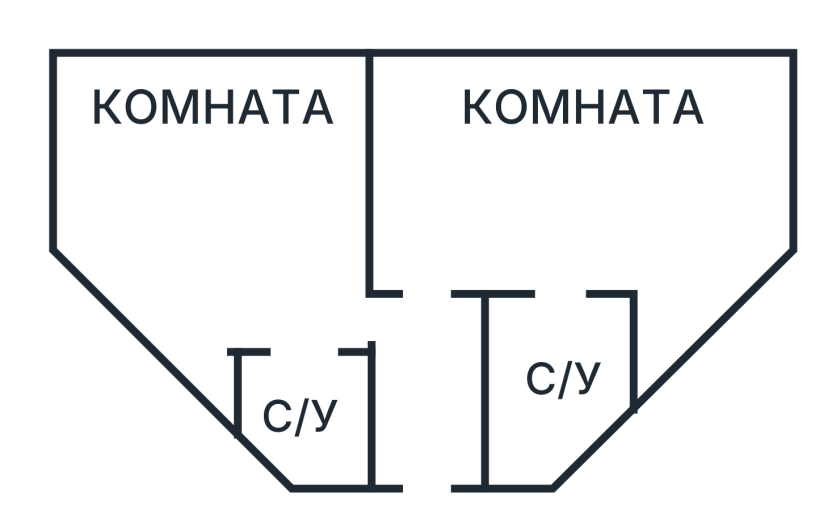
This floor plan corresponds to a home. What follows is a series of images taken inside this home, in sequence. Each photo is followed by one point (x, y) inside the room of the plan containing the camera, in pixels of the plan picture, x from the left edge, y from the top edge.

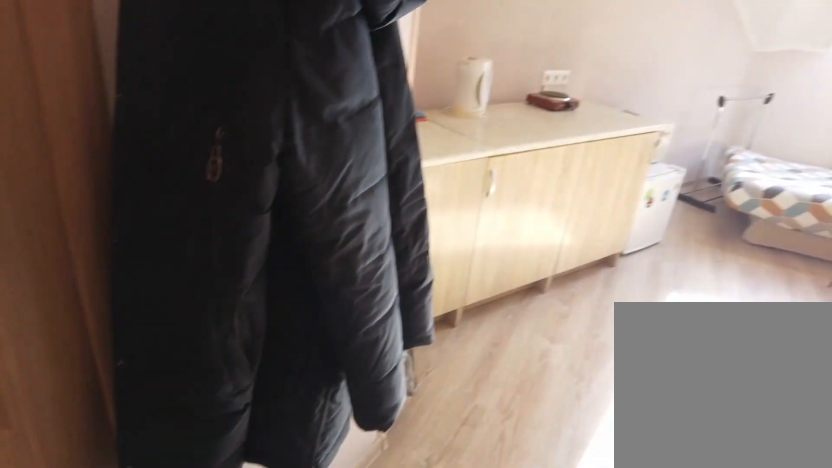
(280, 306)
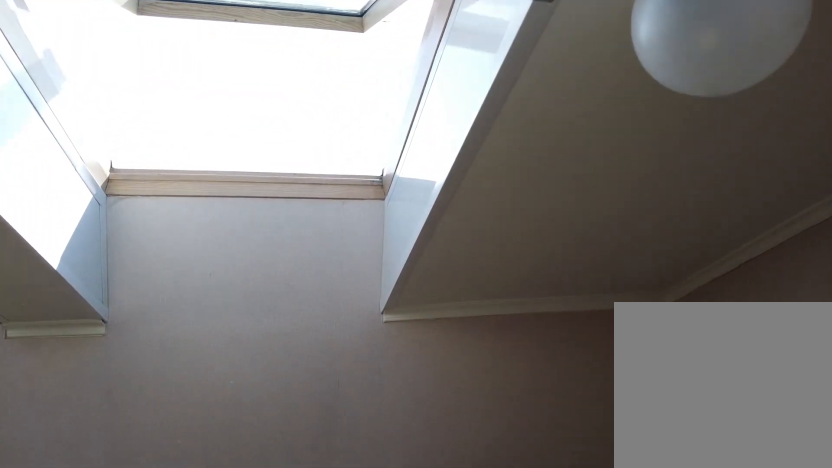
(308, 136)
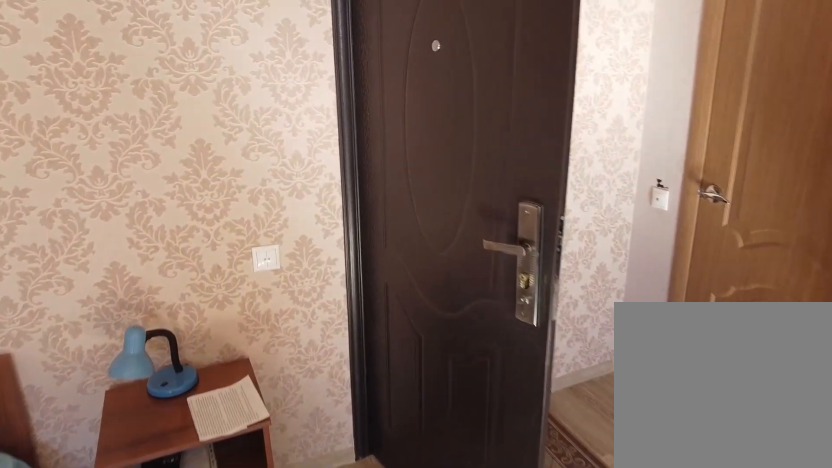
(329, 253)
